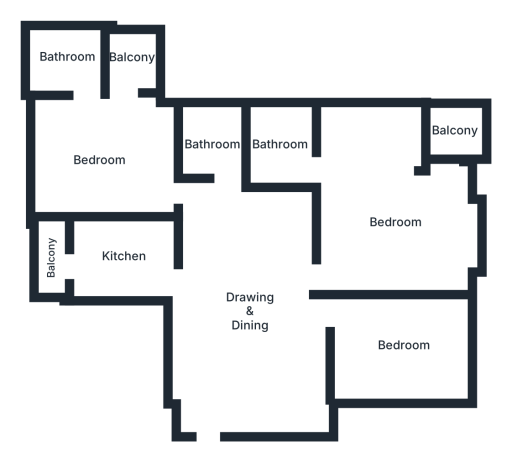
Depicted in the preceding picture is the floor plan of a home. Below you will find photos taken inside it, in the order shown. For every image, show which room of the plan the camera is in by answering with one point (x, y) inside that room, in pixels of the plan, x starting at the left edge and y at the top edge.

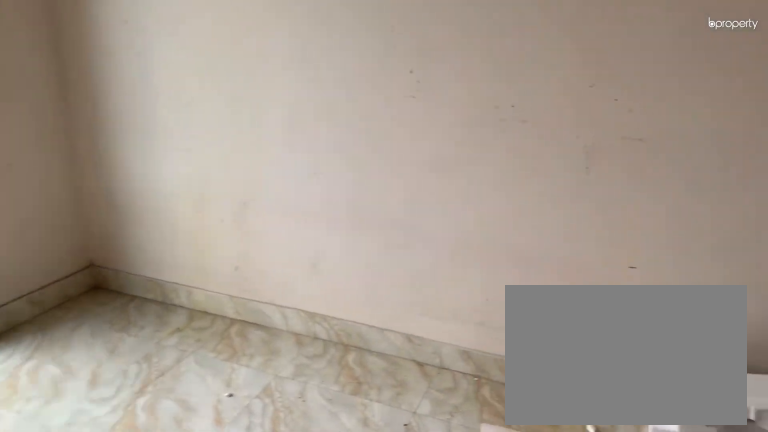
(405, 344)
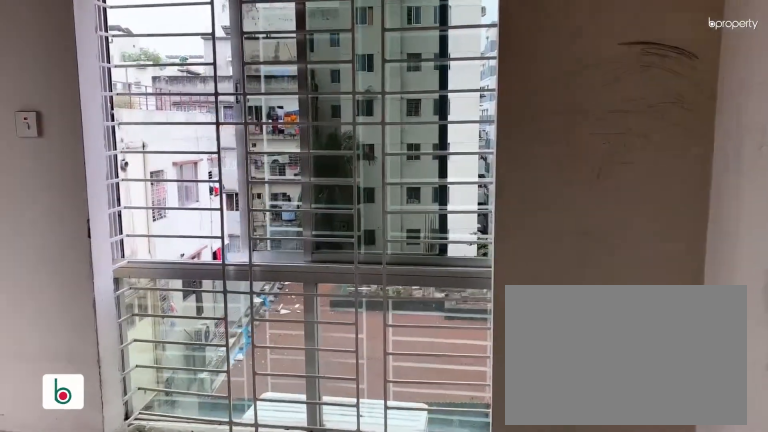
(395, 226)
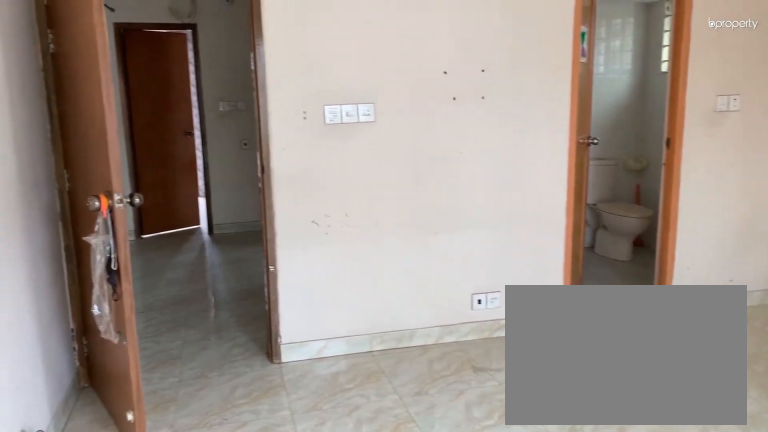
(395, 226)
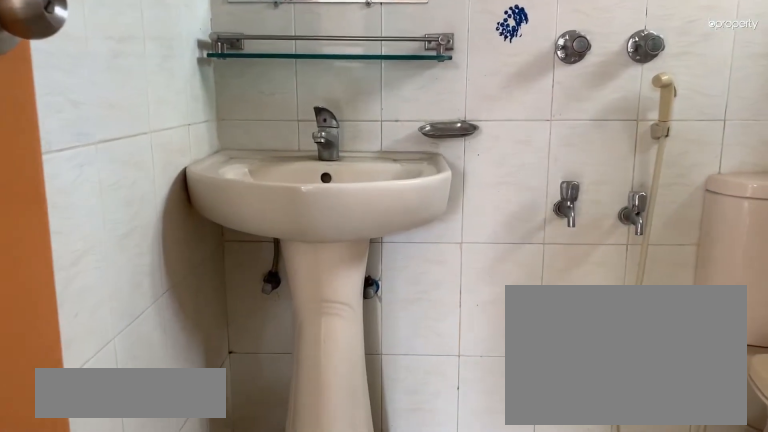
(282, 144)
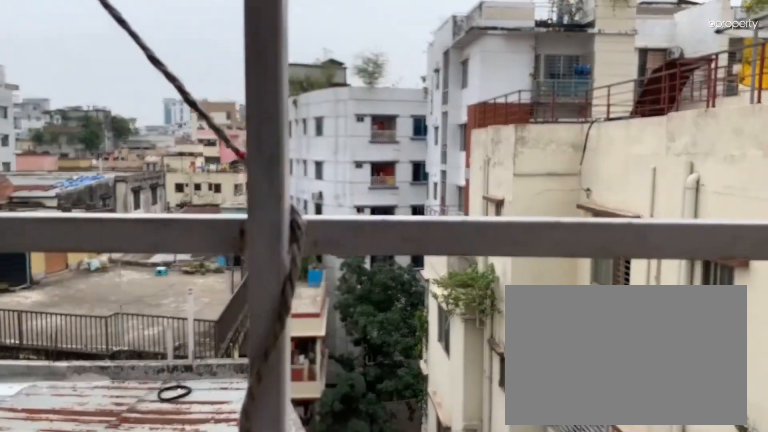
(453, 134)
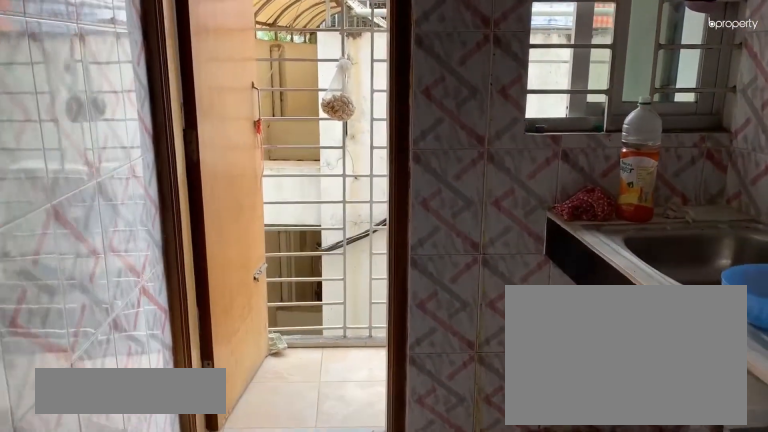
(122, 258)
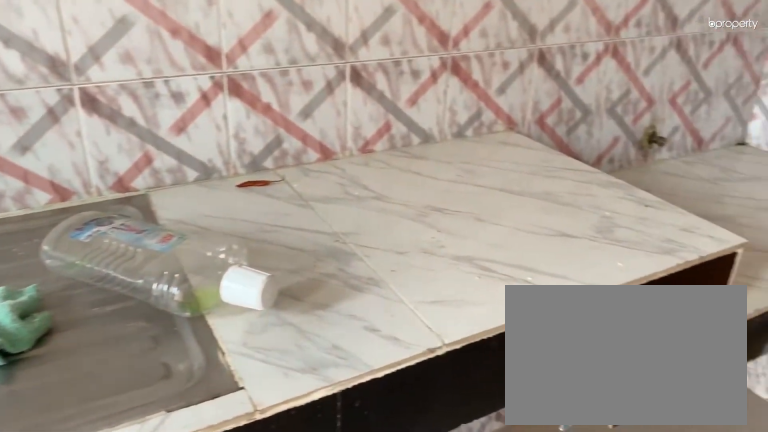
(122, 258)
